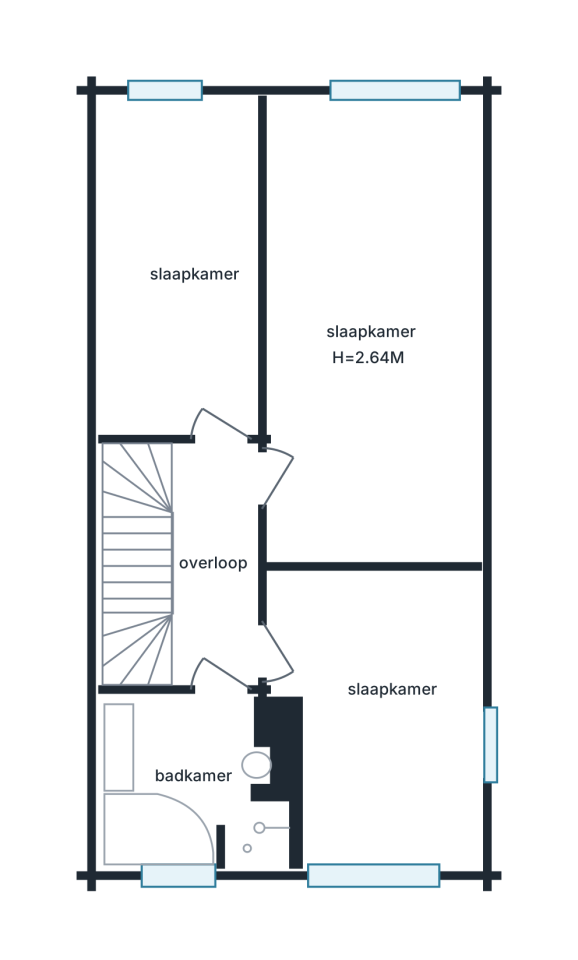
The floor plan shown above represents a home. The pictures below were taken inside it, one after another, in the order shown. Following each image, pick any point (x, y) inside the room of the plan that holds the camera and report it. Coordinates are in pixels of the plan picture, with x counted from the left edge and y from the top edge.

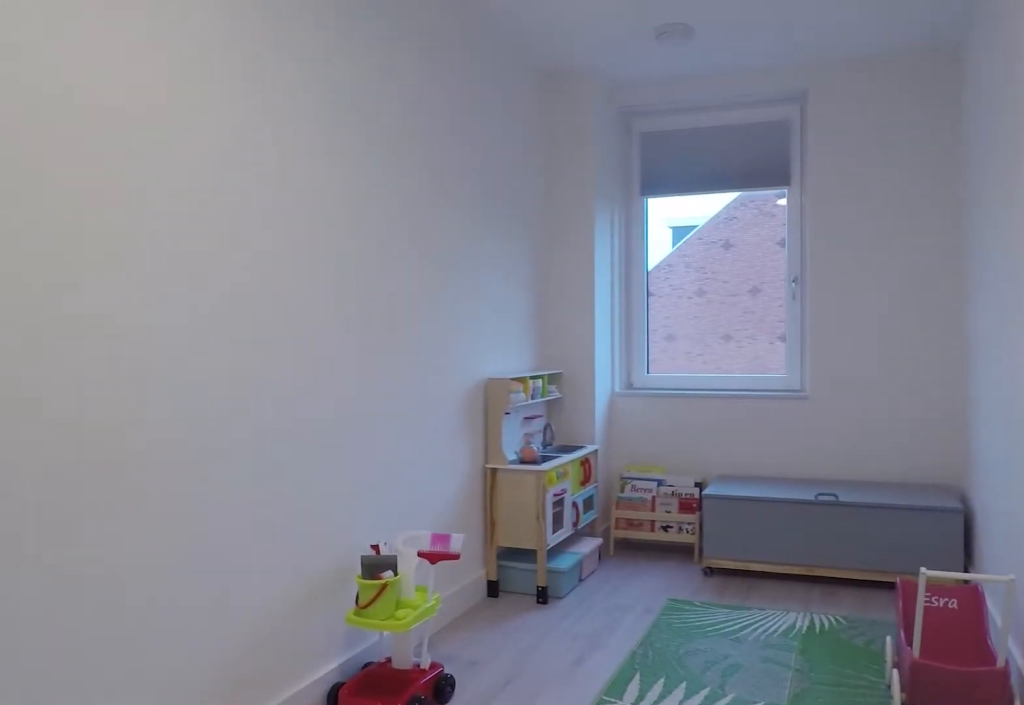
(173, 420)
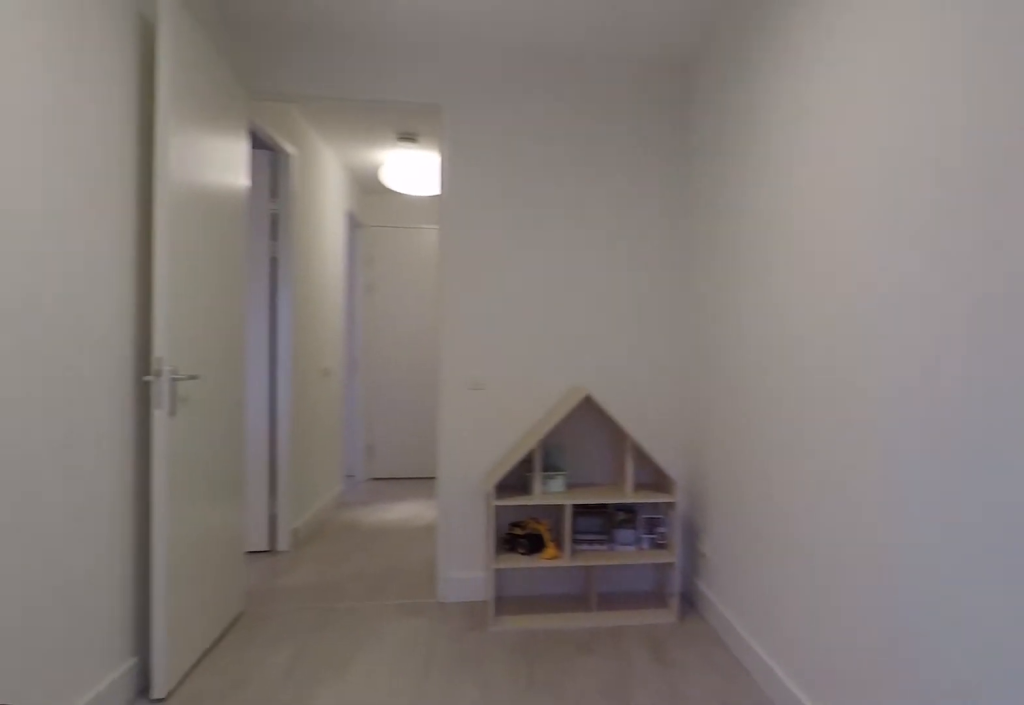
(173, 420)
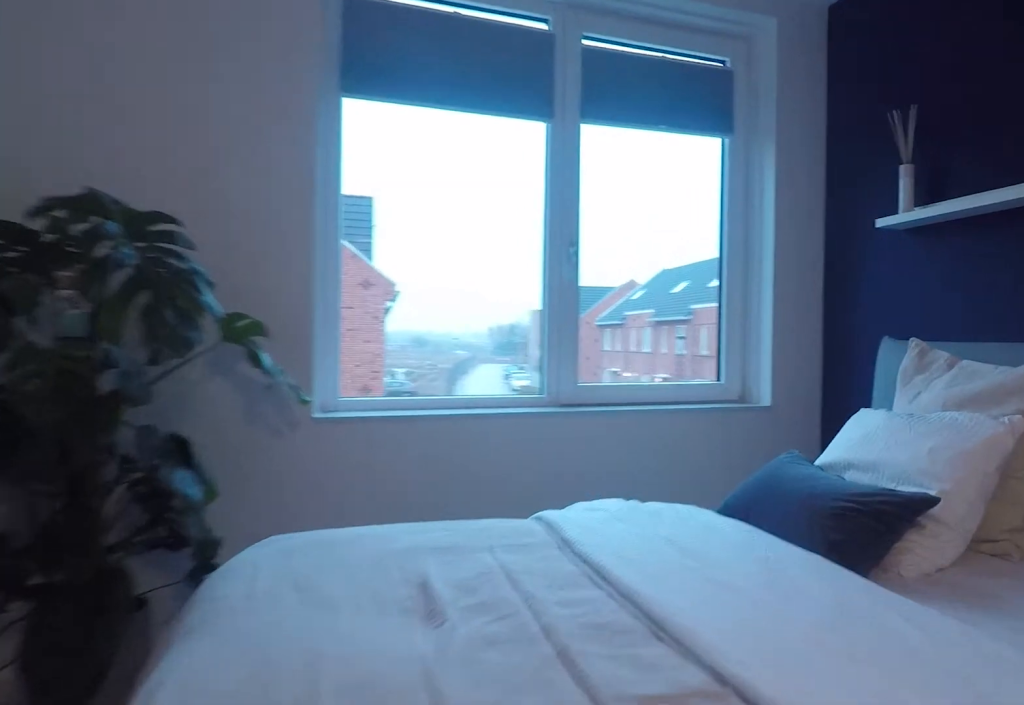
(383, 373)
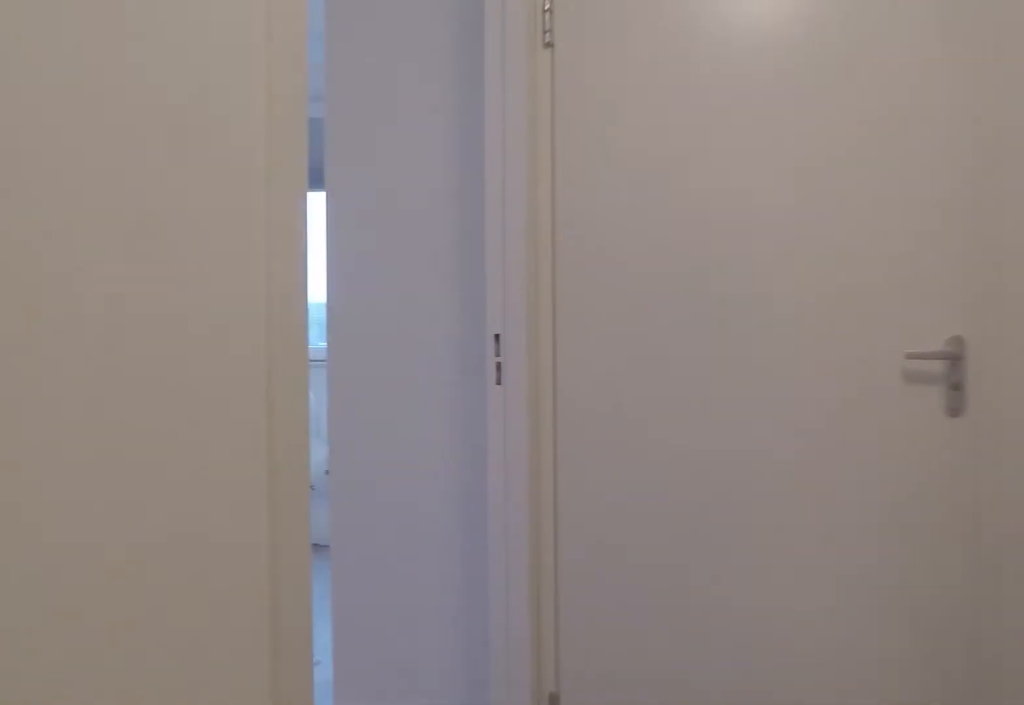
(214, 565)
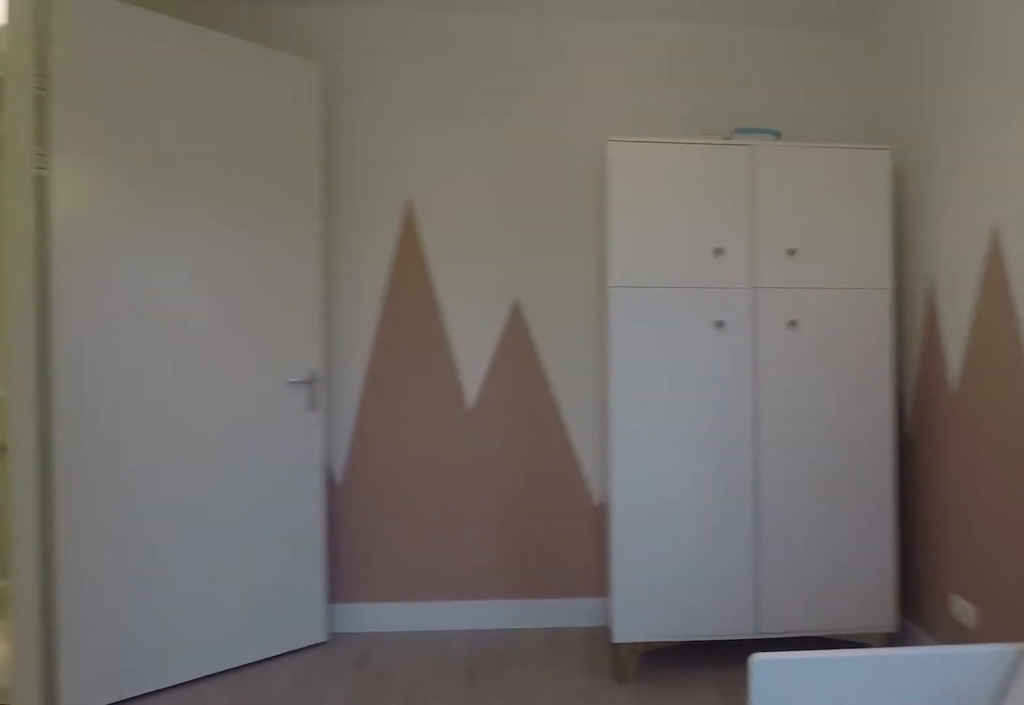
(381, 727)
